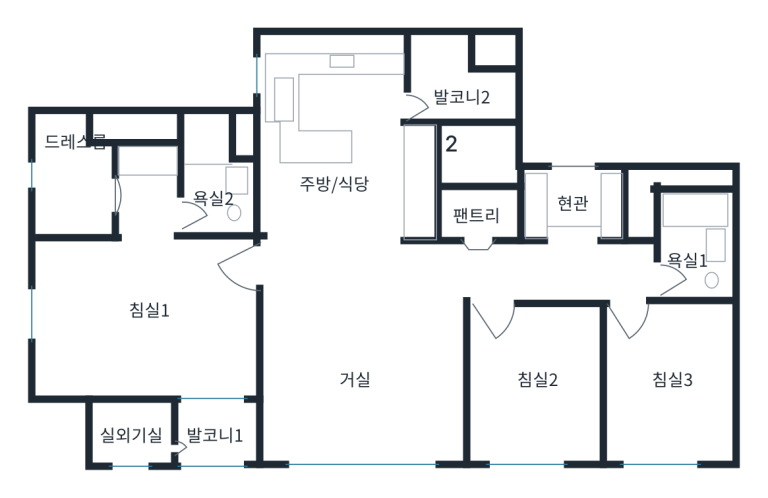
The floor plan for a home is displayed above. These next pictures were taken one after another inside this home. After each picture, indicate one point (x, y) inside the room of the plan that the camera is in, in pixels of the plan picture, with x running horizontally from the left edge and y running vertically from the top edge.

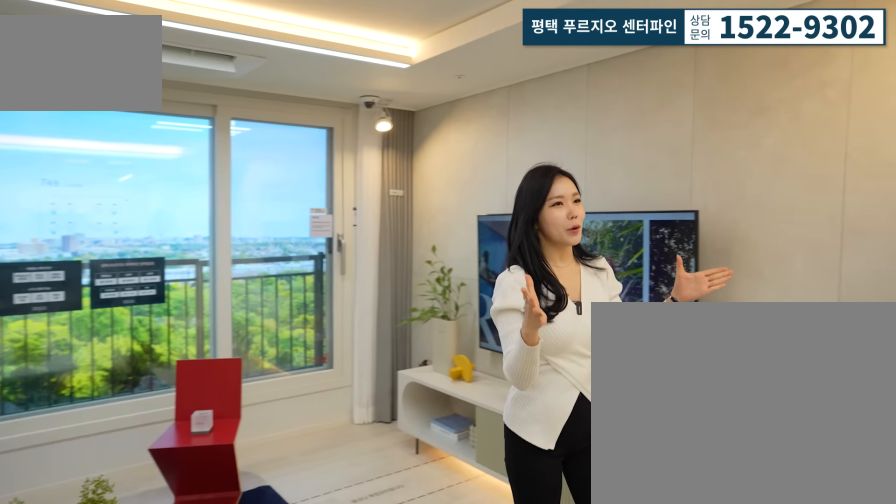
(358, 368)
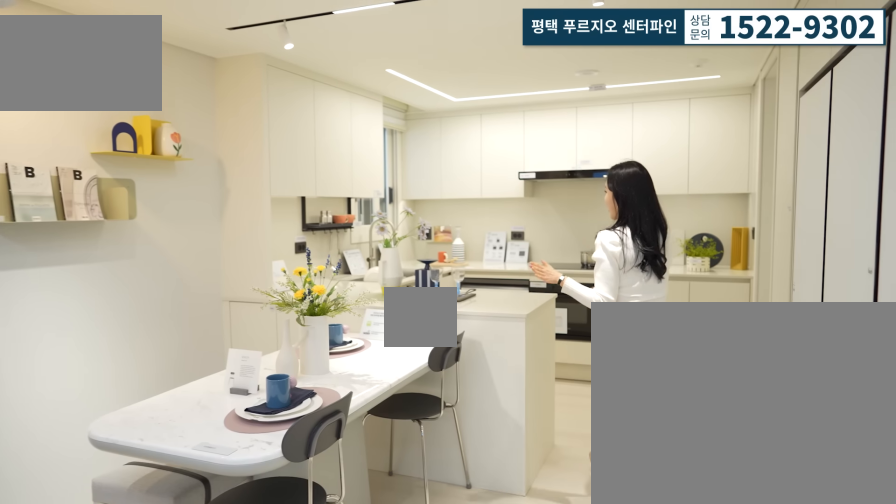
(349, 151)
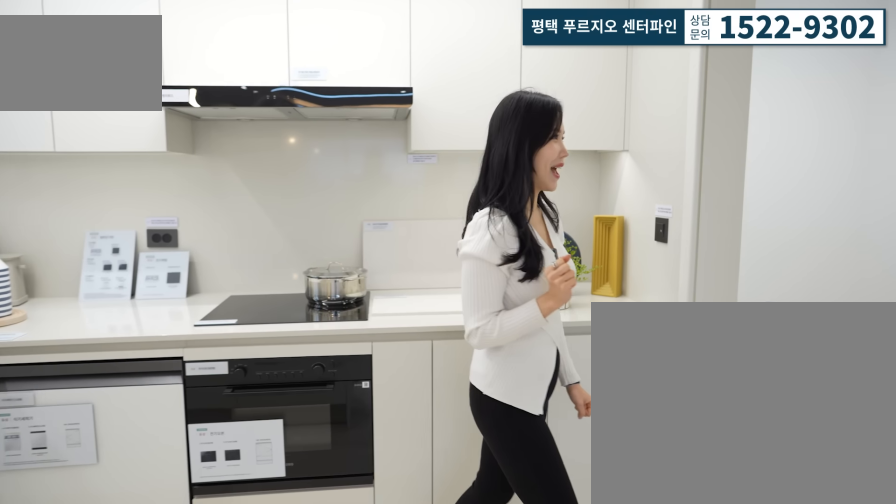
(349, 151)
